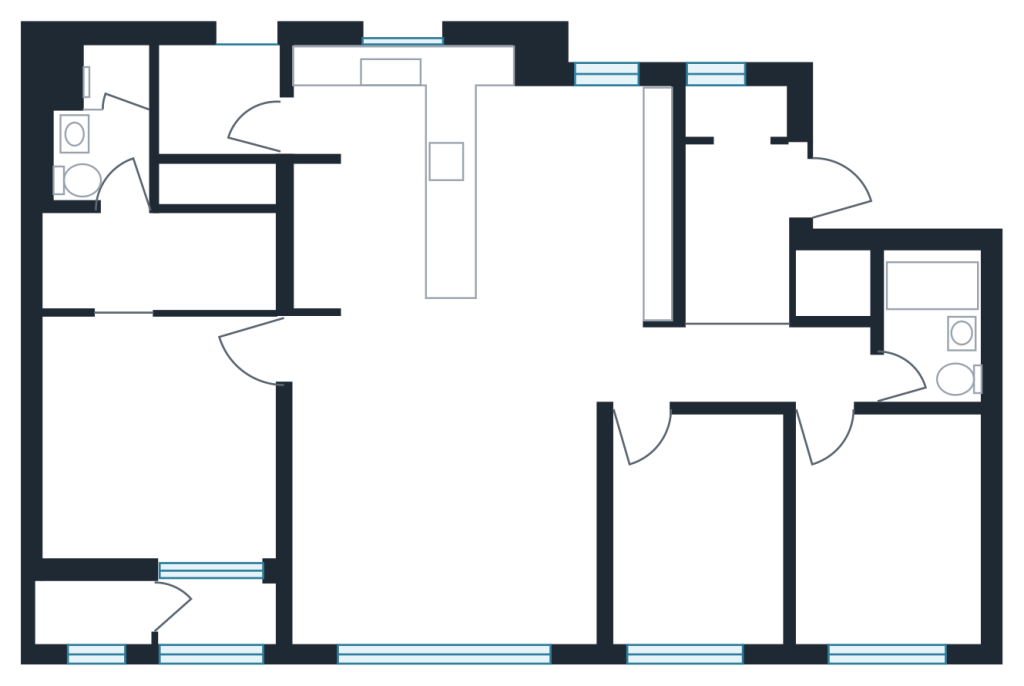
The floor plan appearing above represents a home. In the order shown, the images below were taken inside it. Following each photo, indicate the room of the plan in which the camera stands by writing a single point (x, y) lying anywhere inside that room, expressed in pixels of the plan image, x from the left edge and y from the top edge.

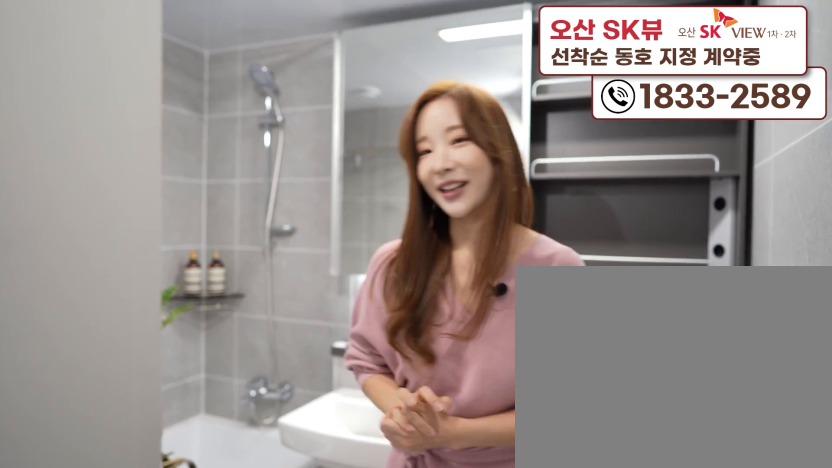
(940, 357)
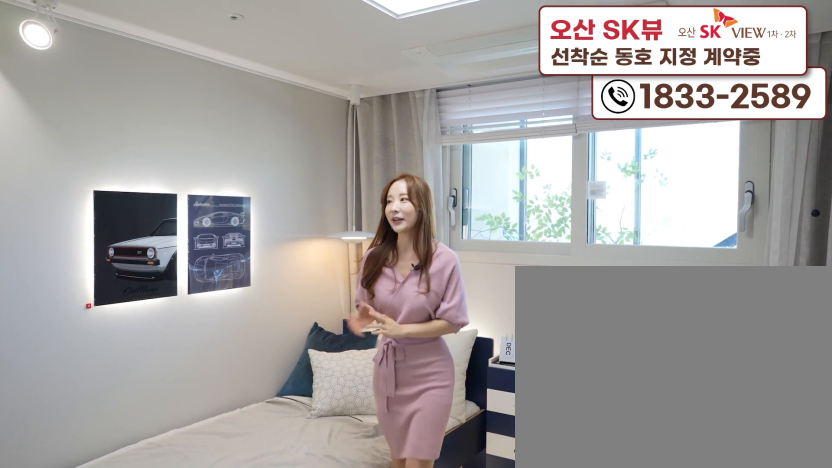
(879, 583)
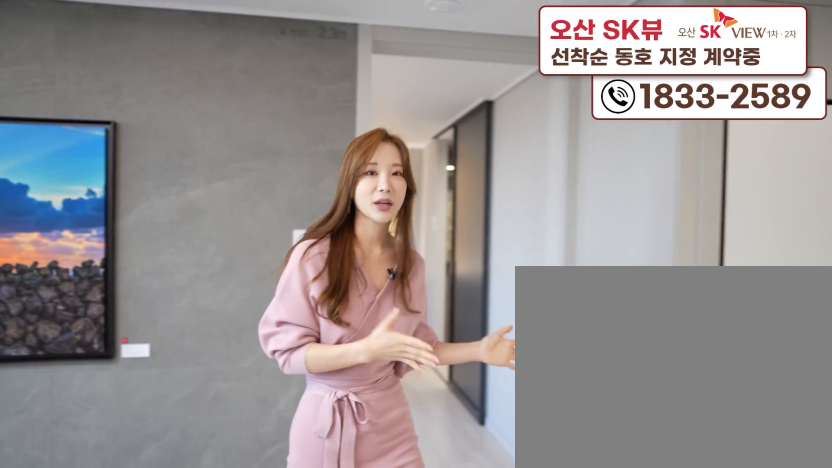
(449, 565)
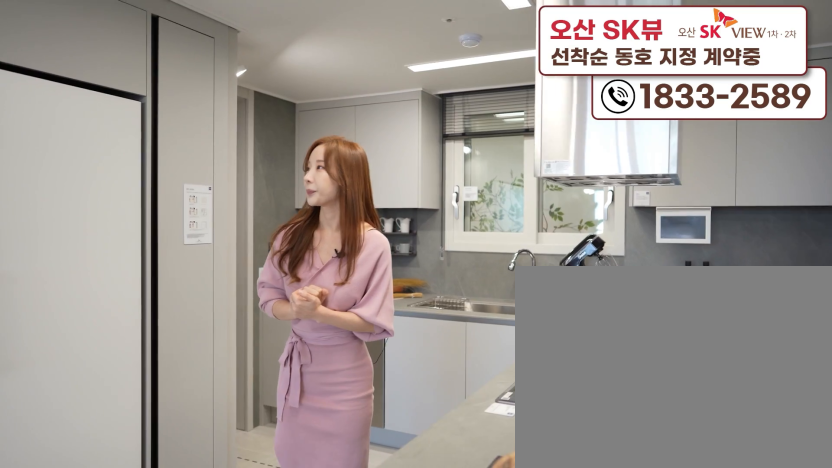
(408, 324)
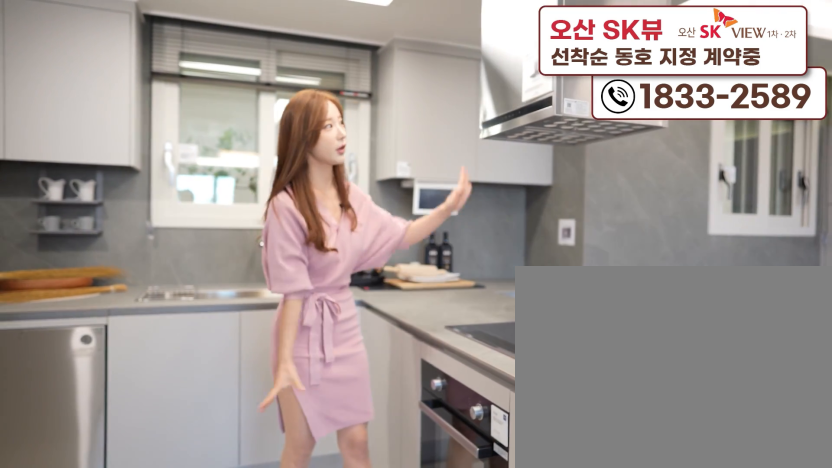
(408, 324)
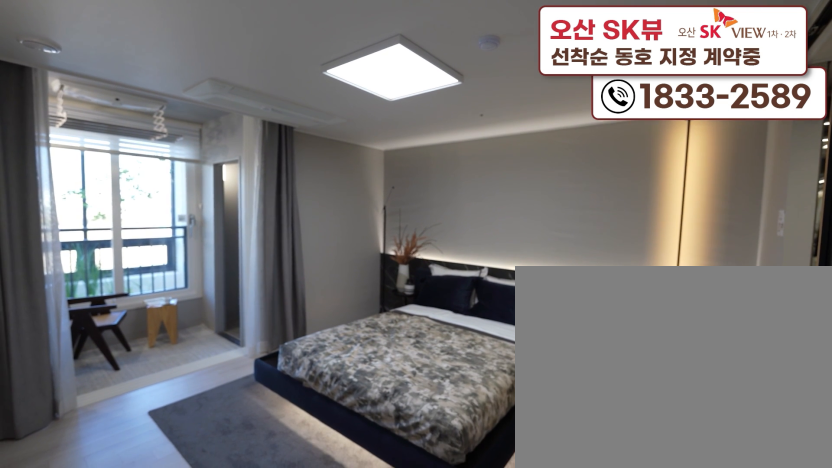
(163, 507)
